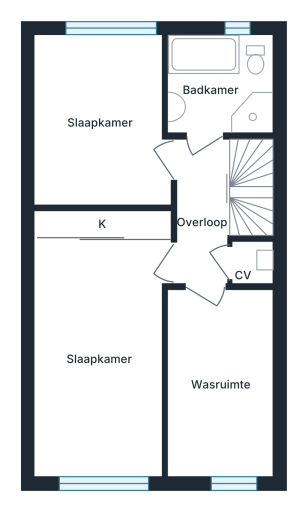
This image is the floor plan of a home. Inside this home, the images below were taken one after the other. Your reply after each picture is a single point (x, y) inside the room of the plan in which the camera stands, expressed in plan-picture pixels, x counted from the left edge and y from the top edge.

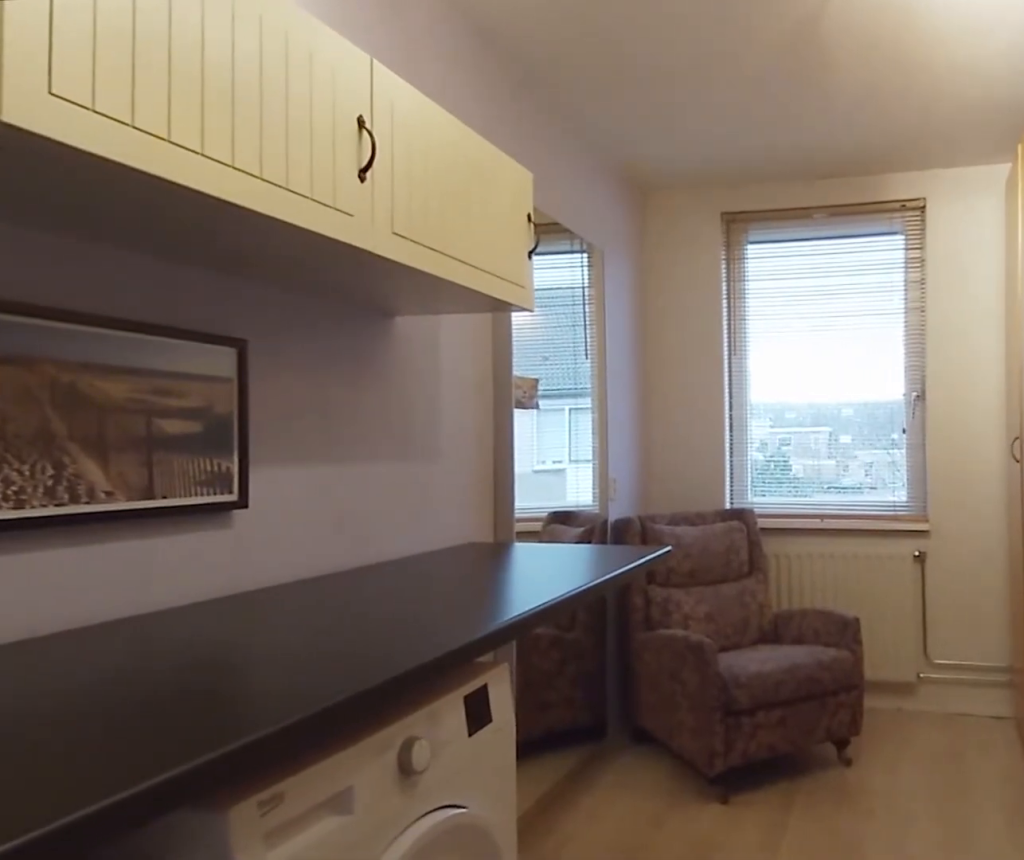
(218, 388)
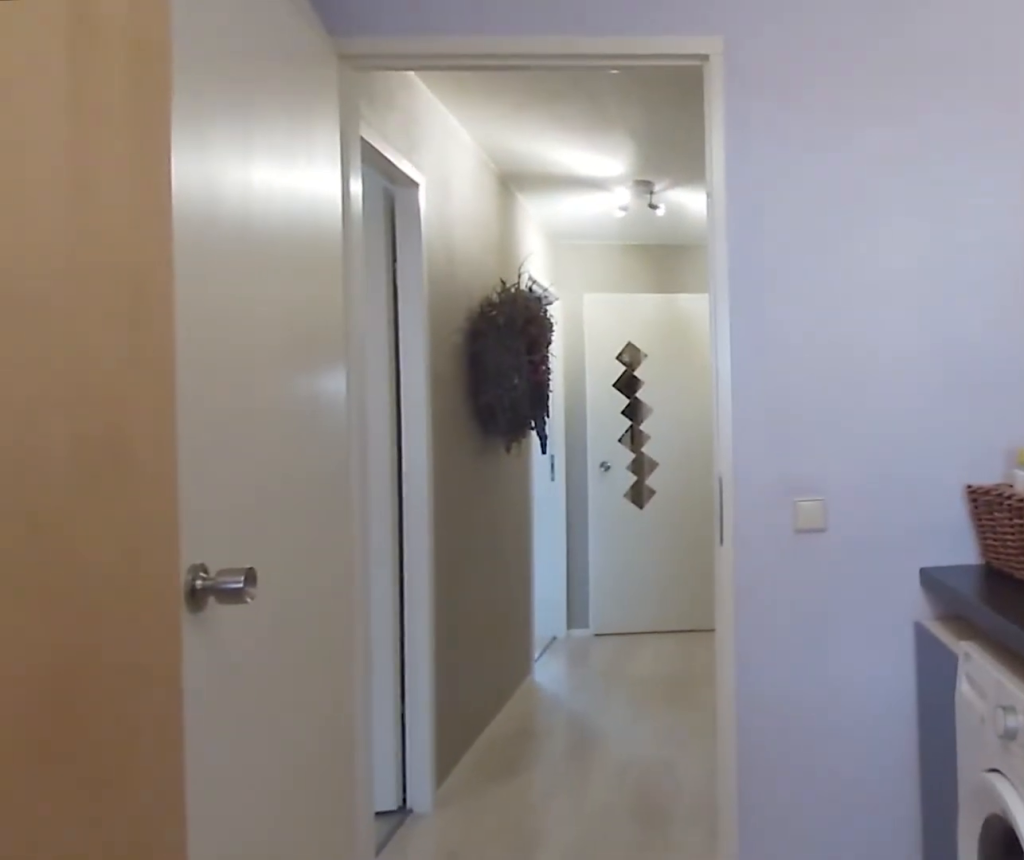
(218, 388)
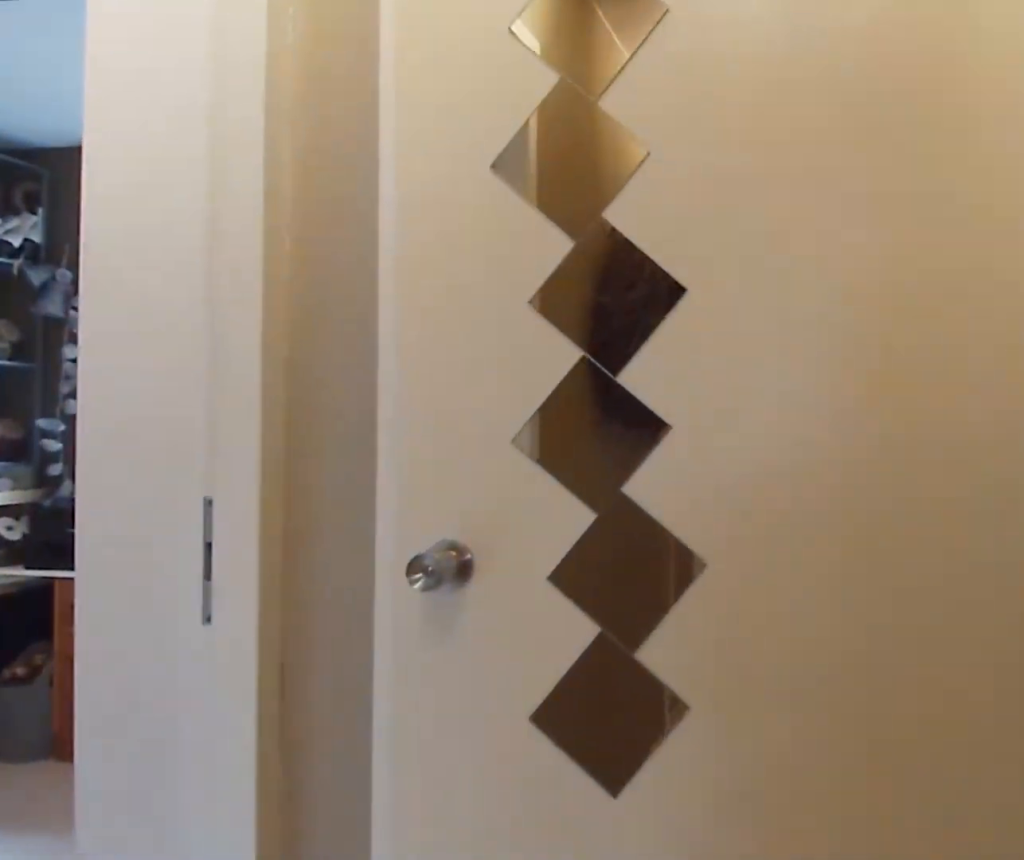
(202, 211)
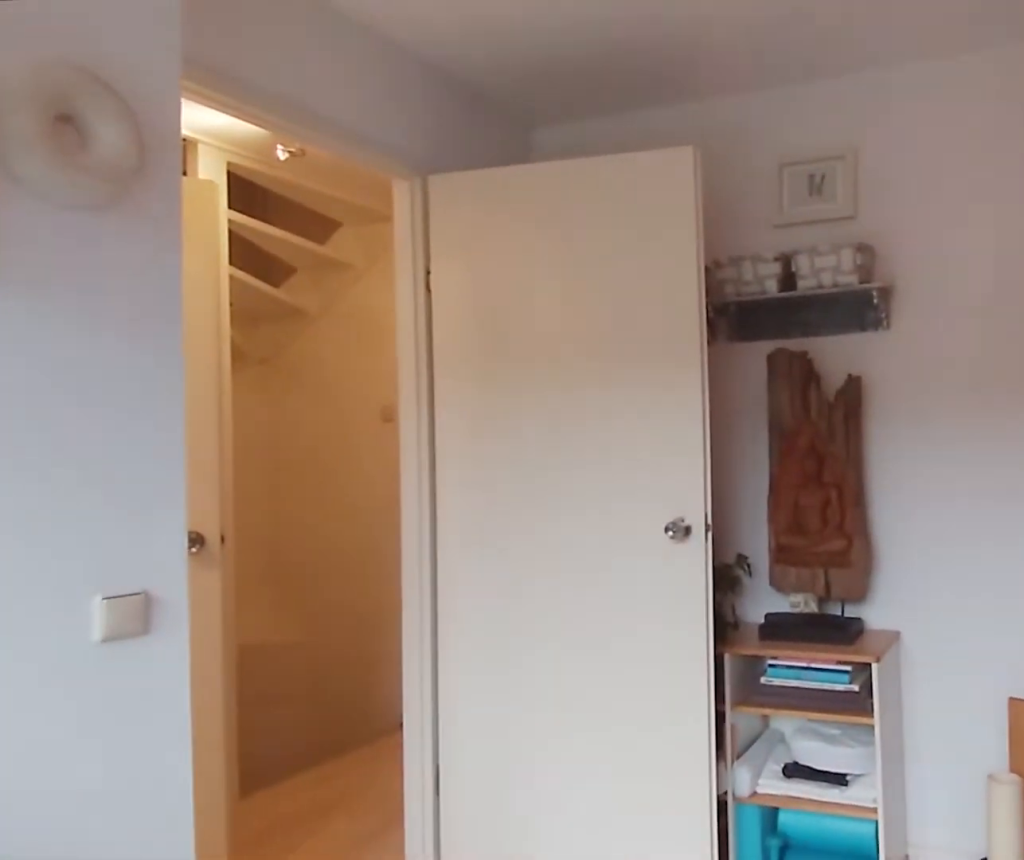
(100, 116)
